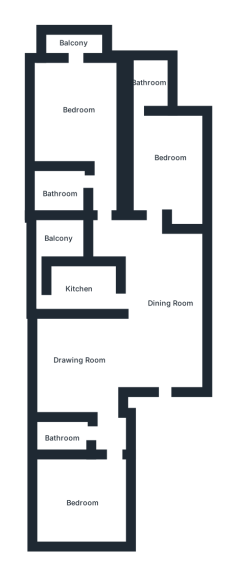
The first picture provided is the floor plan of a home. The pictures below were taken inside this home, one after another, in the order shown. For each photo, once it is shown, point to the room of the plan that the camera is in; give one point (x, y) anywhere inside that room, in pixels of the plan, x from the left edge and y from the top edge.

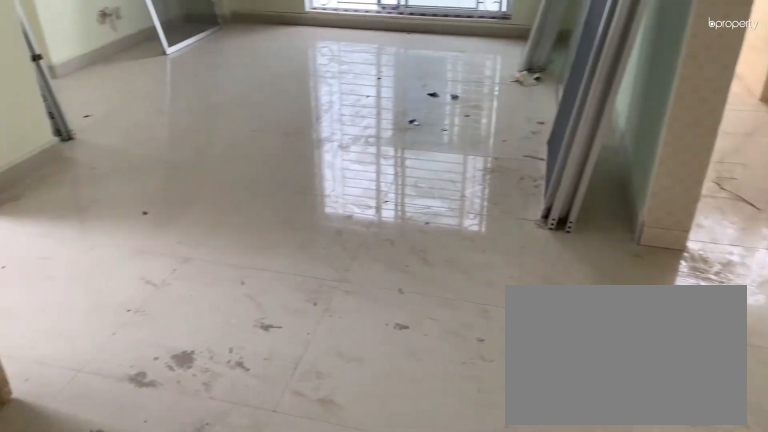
(162, 295)
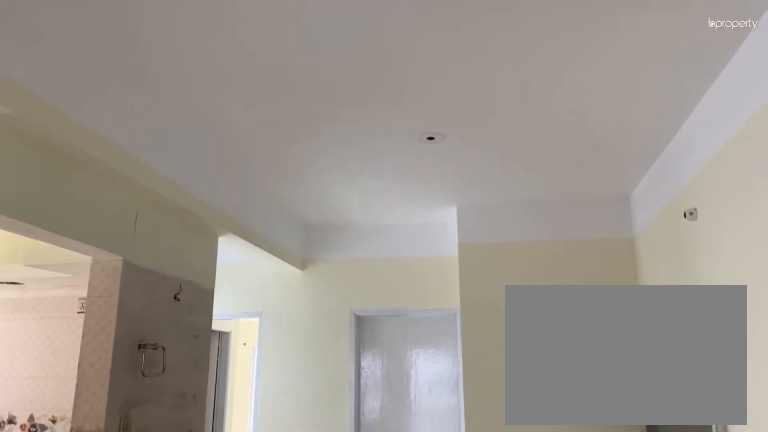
(162, 295)
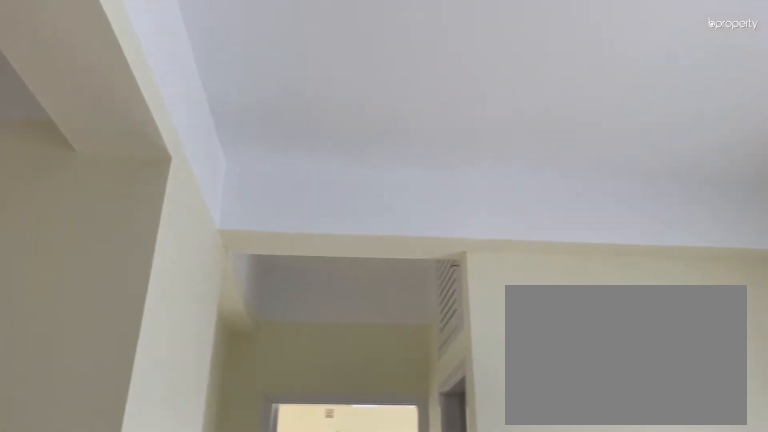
(75, 356)
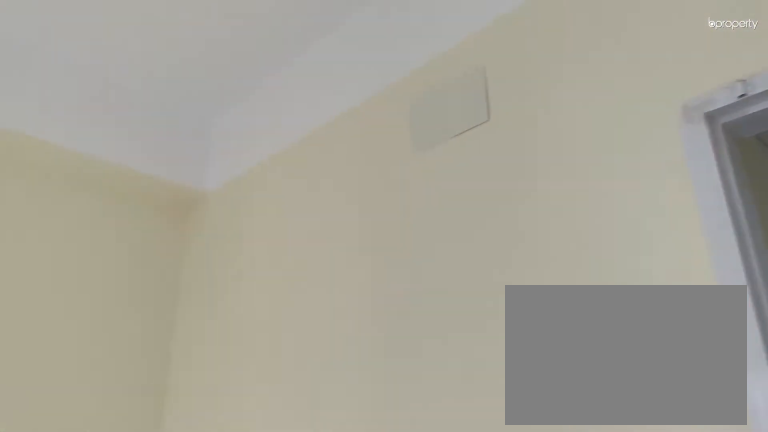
(81, 501)
